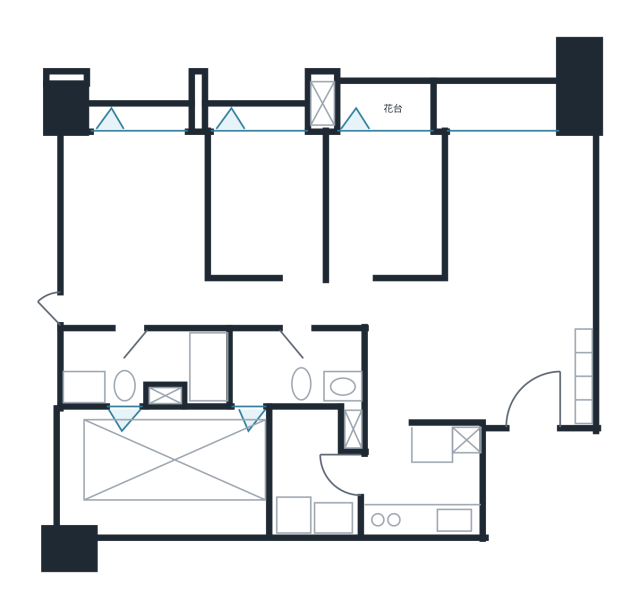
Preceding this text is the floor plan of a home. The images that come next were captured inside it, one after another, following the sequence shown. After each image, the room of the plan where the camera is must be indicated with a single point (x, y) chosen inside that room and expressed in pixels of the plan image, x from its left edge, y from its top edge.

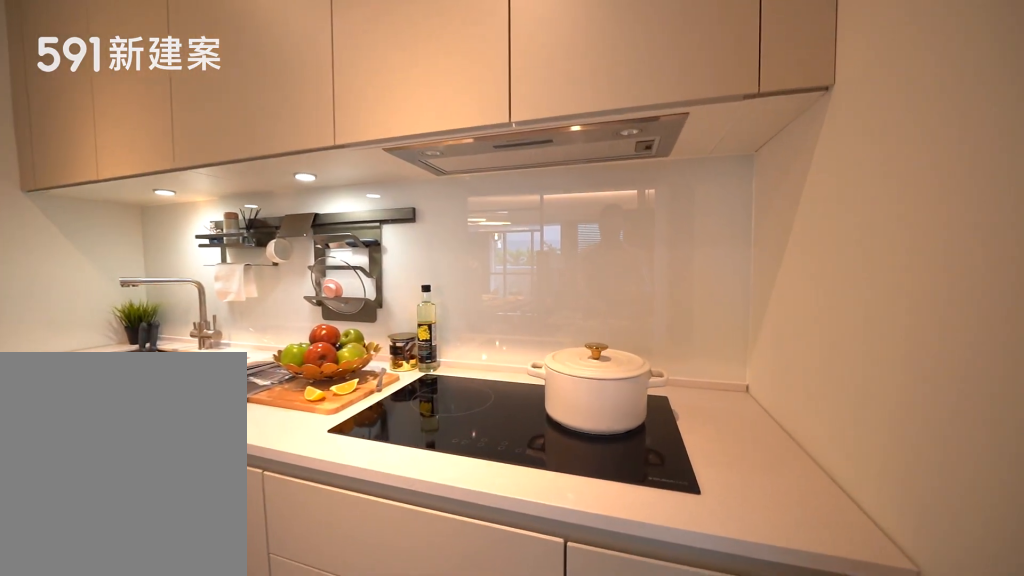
(426, 480)
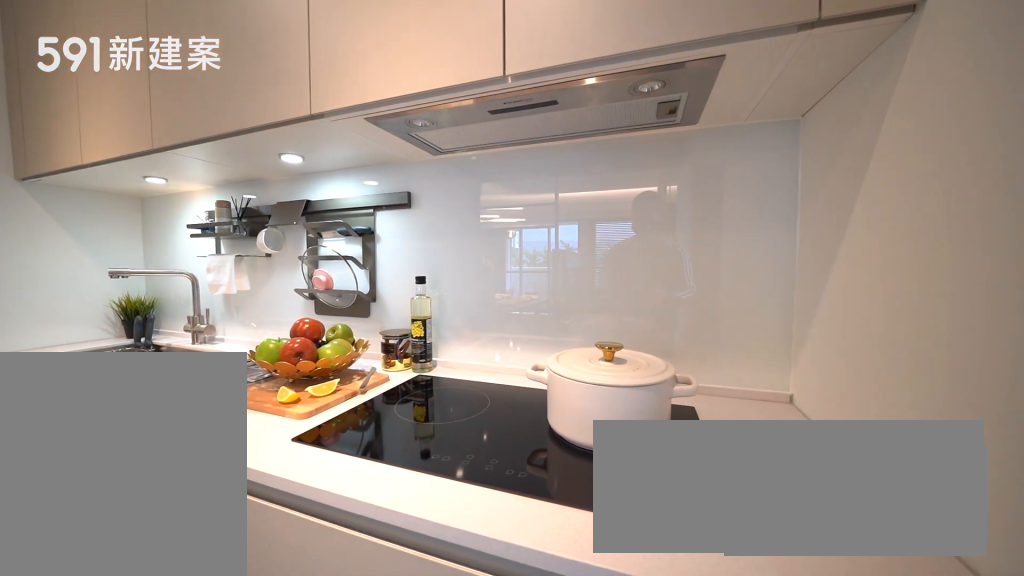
(426, 480)
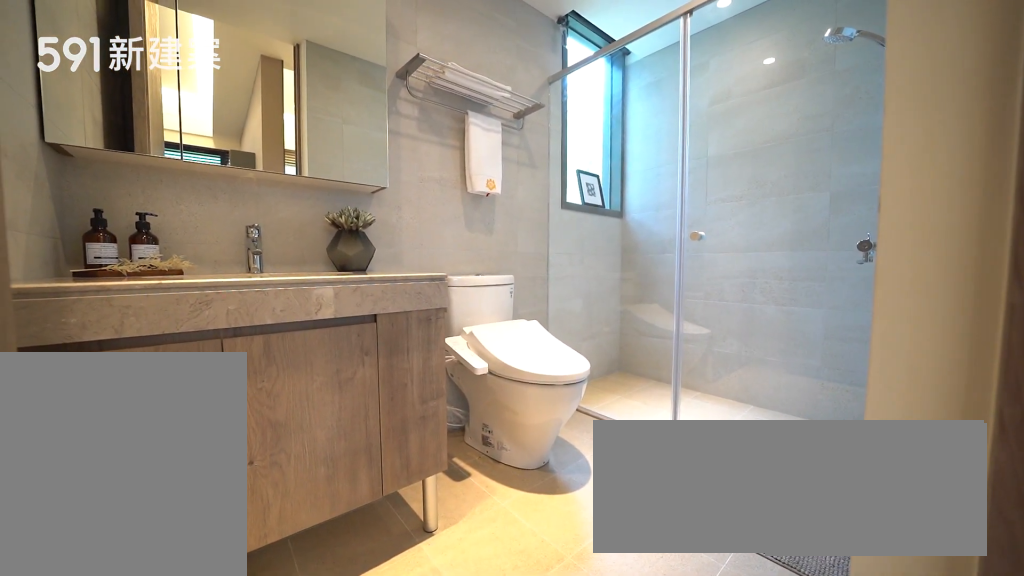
(293, 367)
